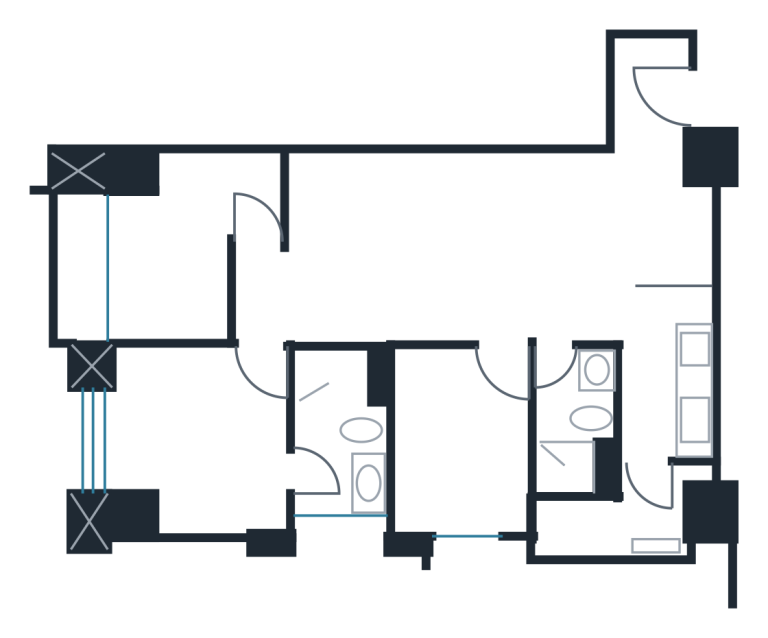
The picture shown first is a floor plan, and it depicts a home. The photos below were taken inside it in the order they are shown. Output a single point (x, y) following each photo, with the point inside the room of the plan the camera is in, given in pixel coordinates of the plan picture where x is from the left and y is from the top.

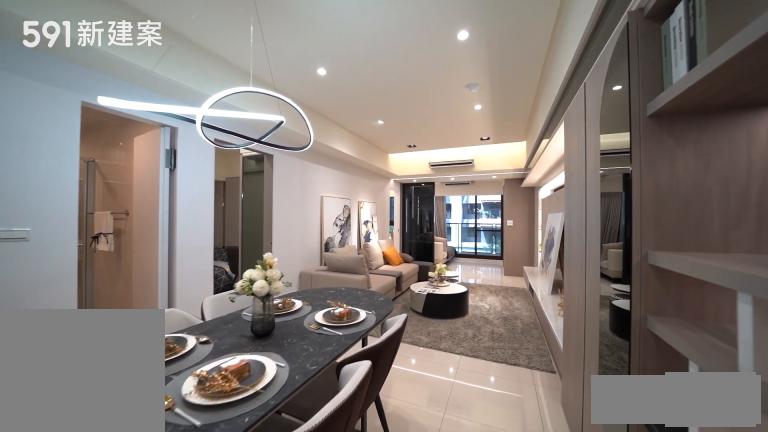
(531, 239)
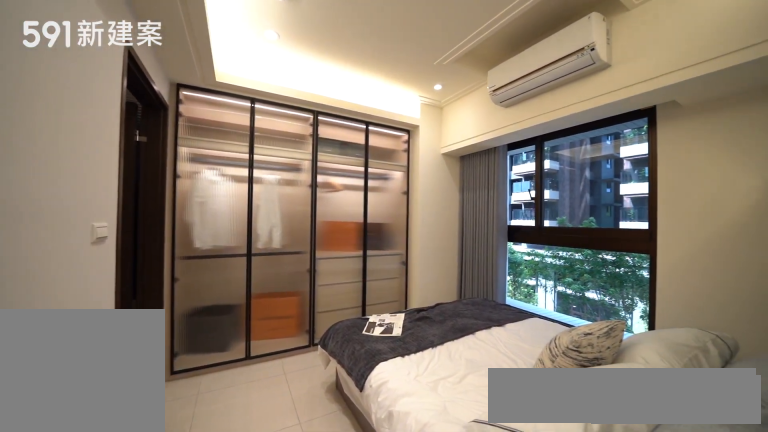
(194, 445)
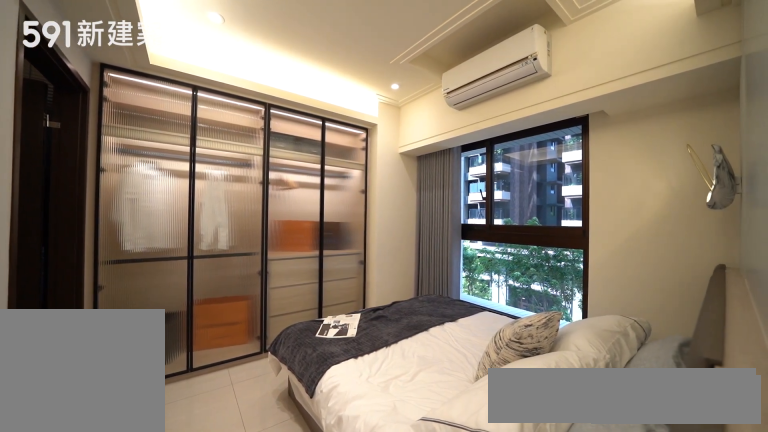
(194, 445)
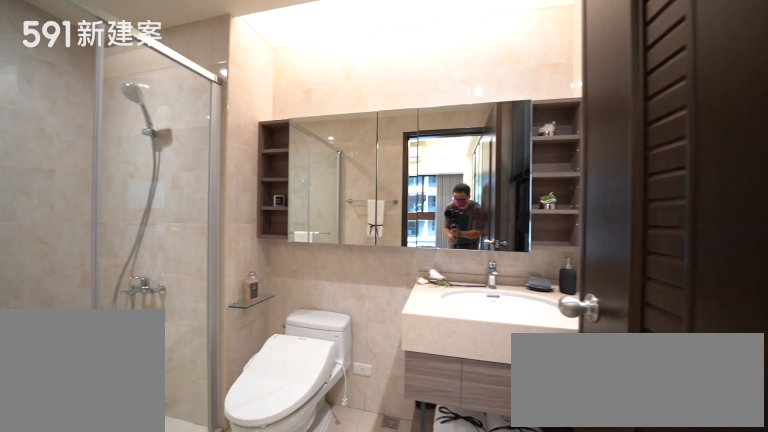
(338, 438)
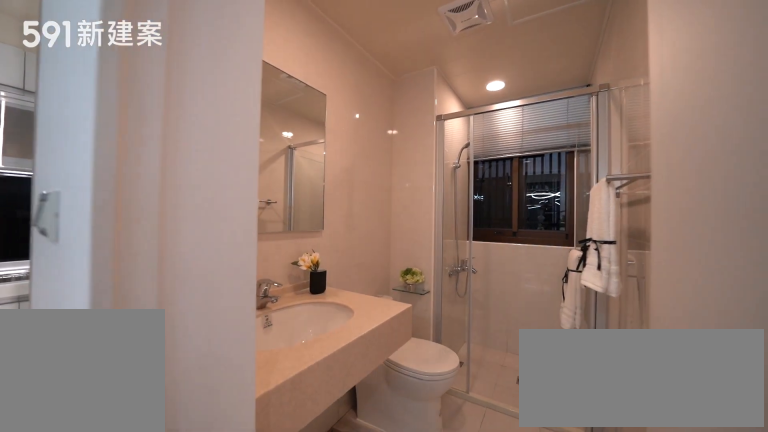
(578, 426)
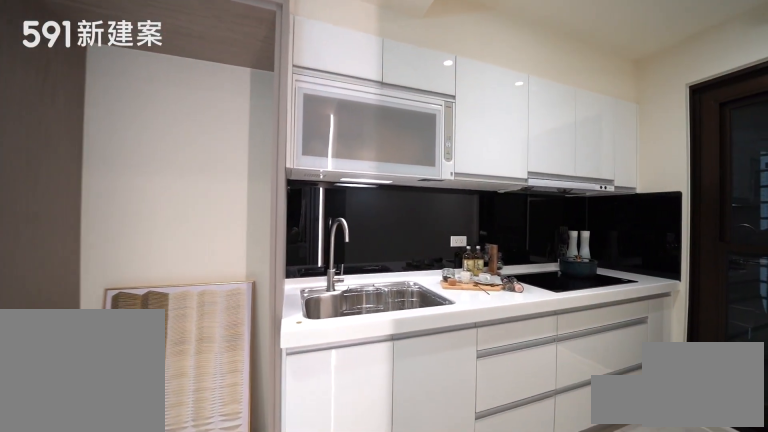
(659, 376)
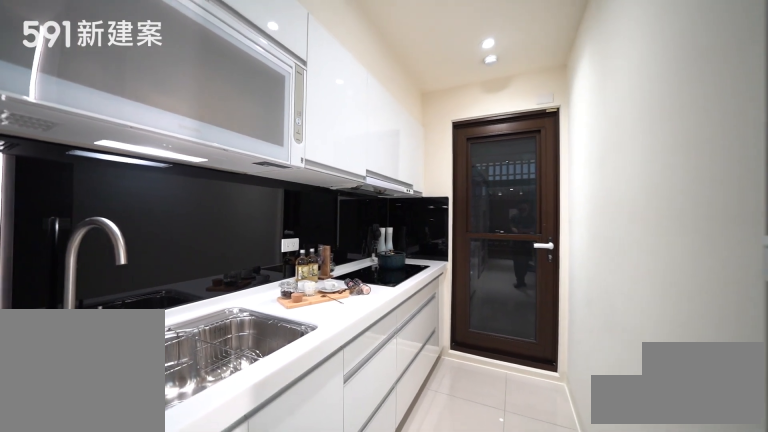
(659, 376)
